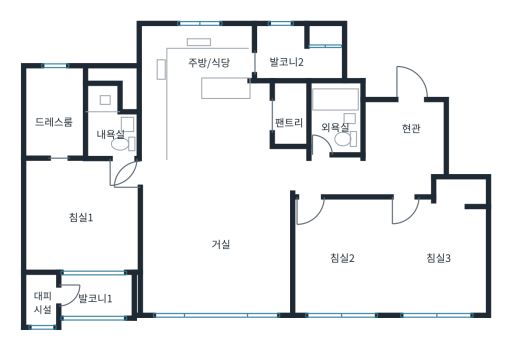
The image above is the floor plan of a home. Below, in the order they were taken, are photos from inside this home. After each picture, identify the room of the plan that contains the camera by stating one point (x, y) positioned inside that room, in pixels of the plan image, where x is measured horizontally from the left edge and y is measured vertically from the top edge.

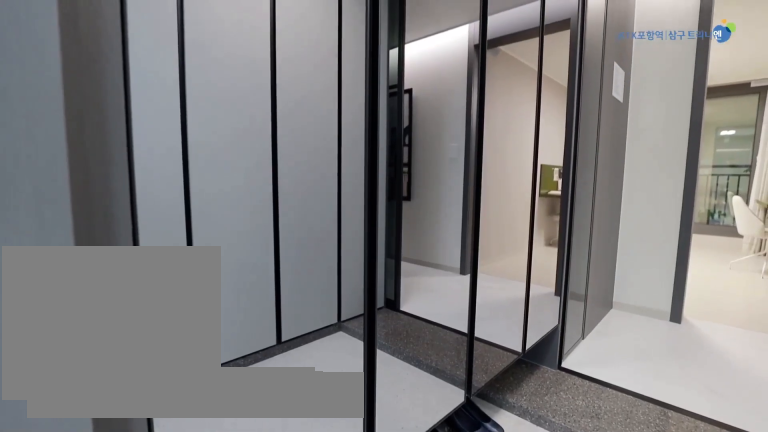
(402, 132)
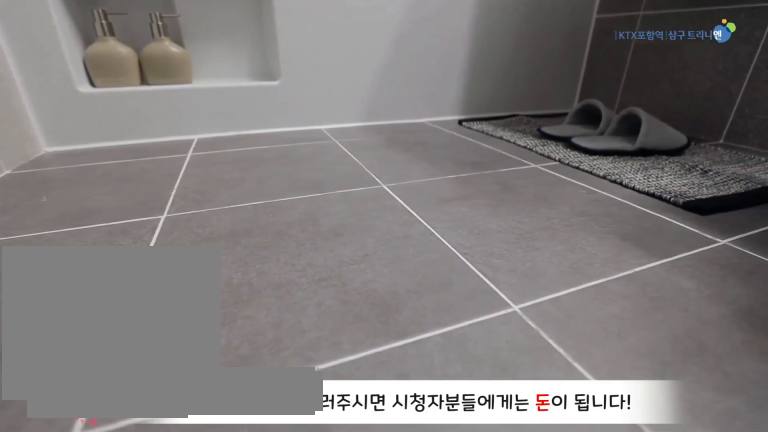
(333, 121)
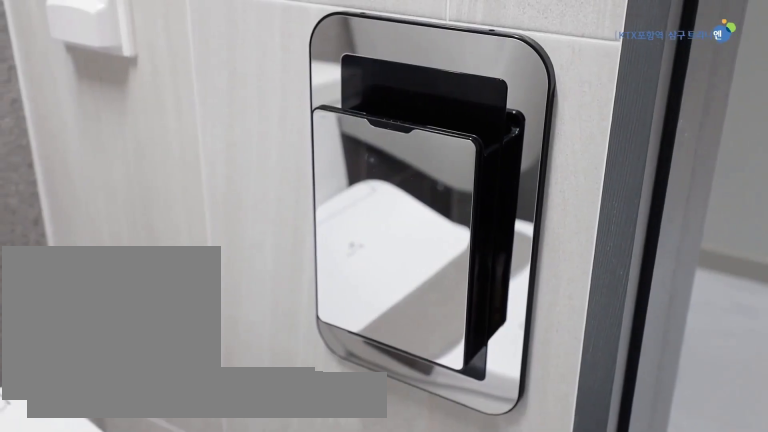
(334, 121)
